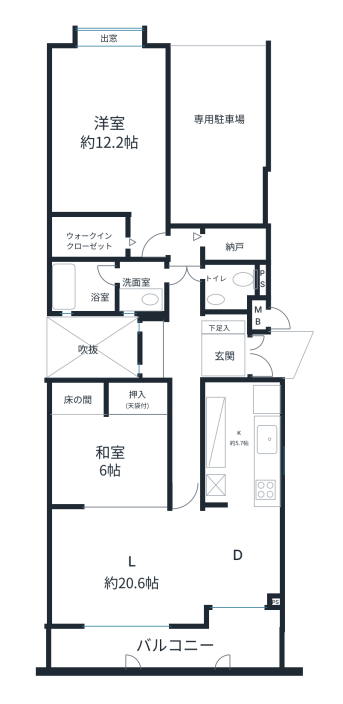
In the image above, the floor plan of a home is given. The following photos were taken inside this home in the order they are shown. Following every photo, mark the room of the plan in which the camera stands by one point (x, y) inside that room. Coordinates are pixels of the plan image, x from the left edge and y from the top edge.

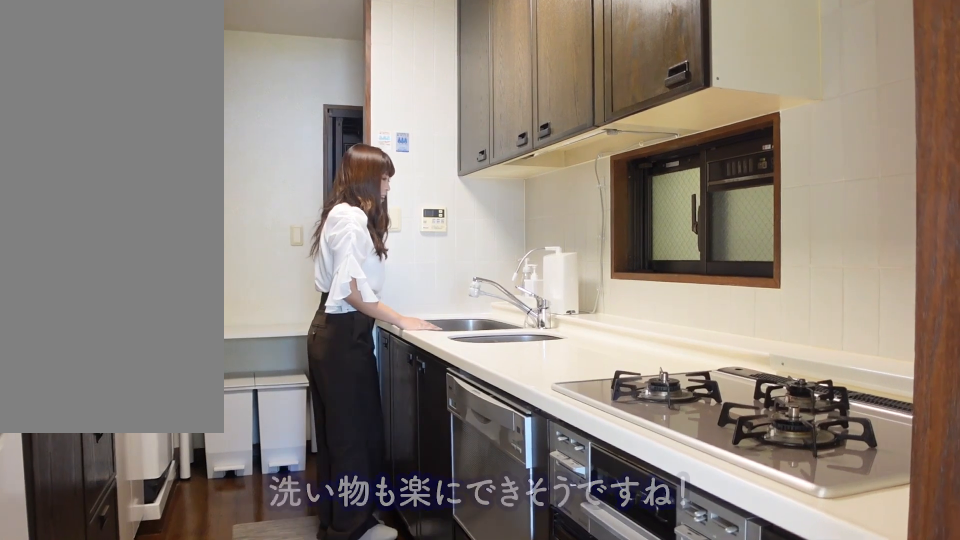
(238, 441)
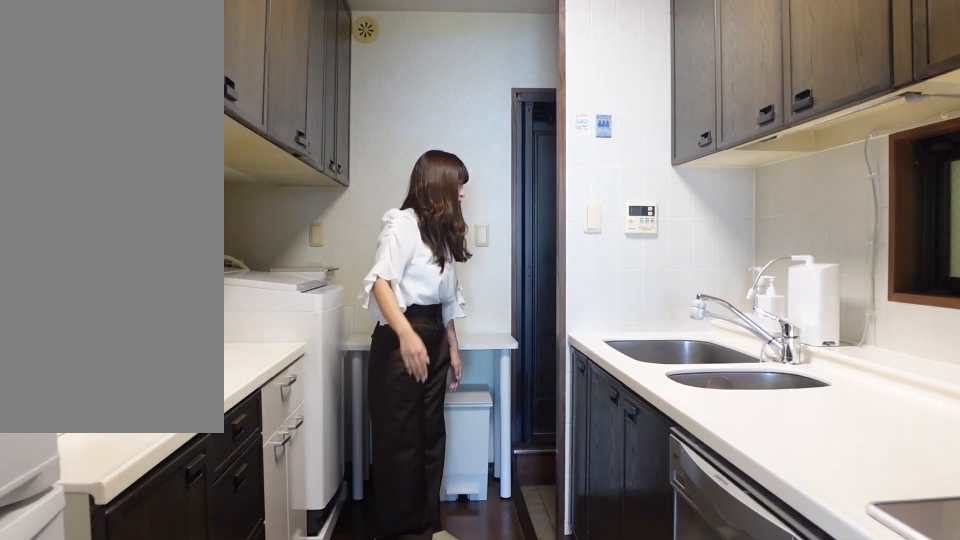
(238, 441)
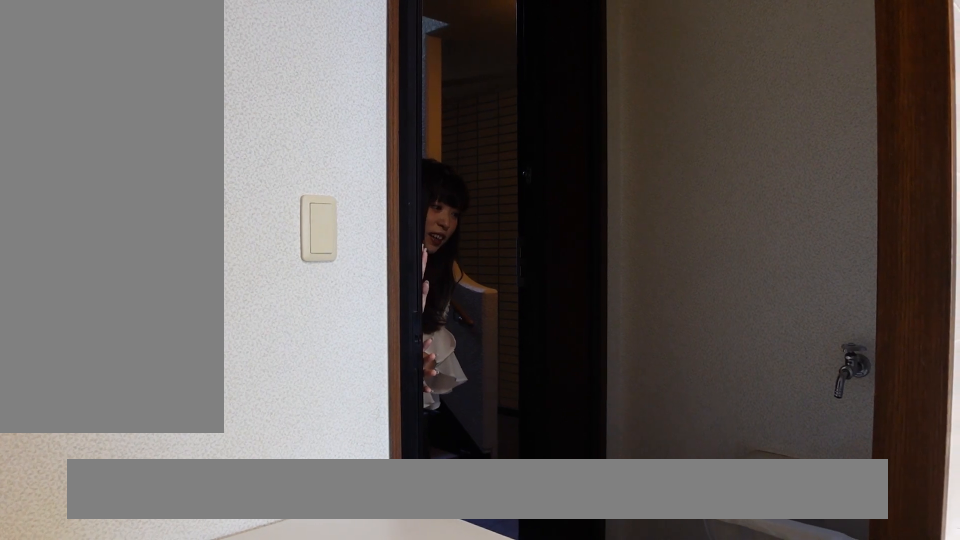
(267, 397)
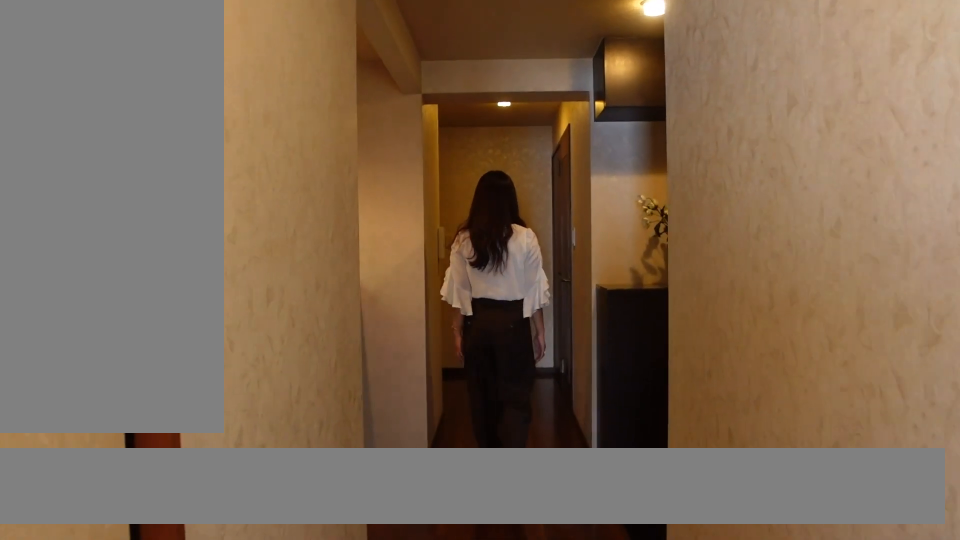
(182, 350)
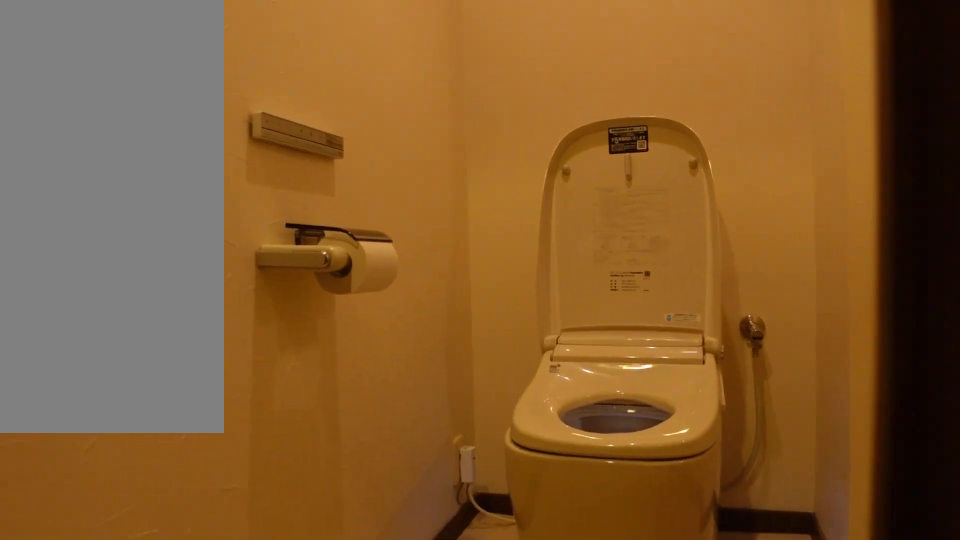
(227, 286)
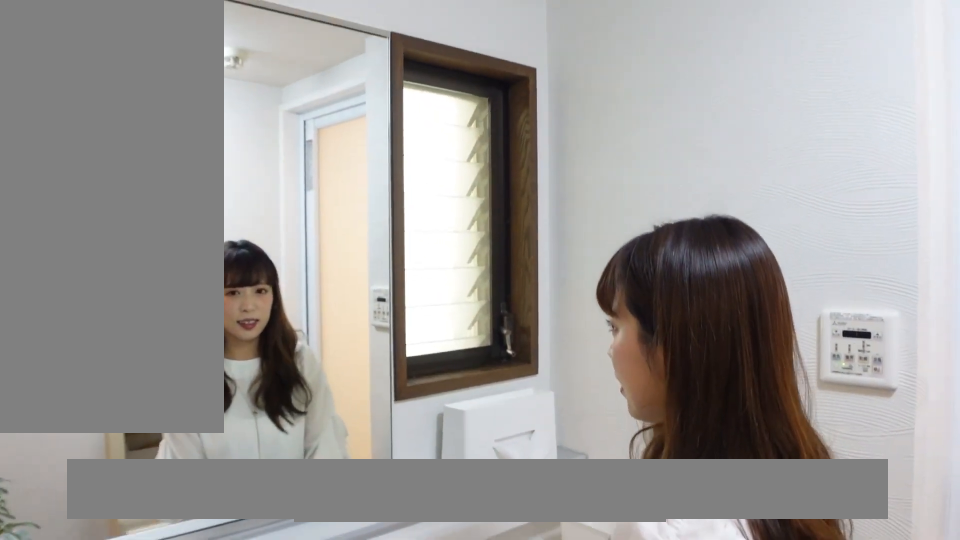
(141, 286)
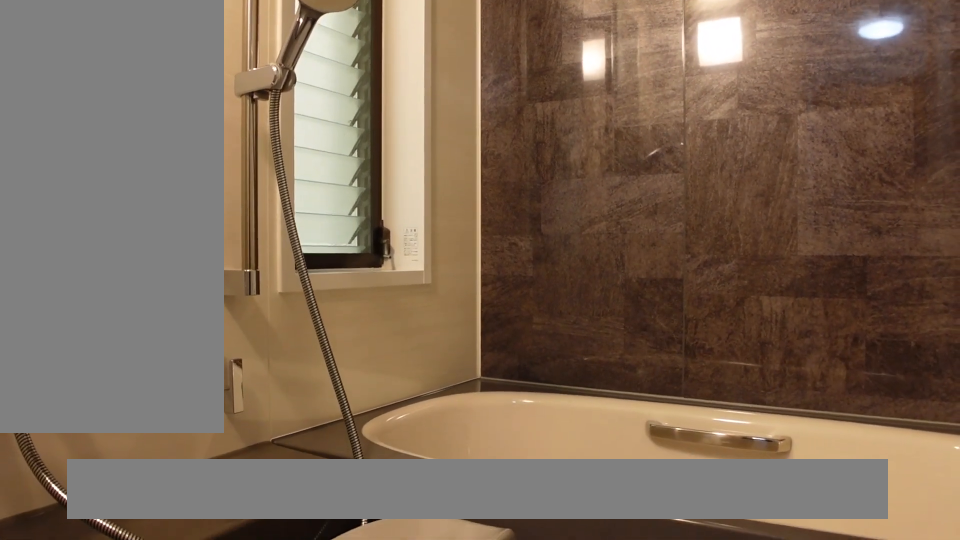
(81, 285)
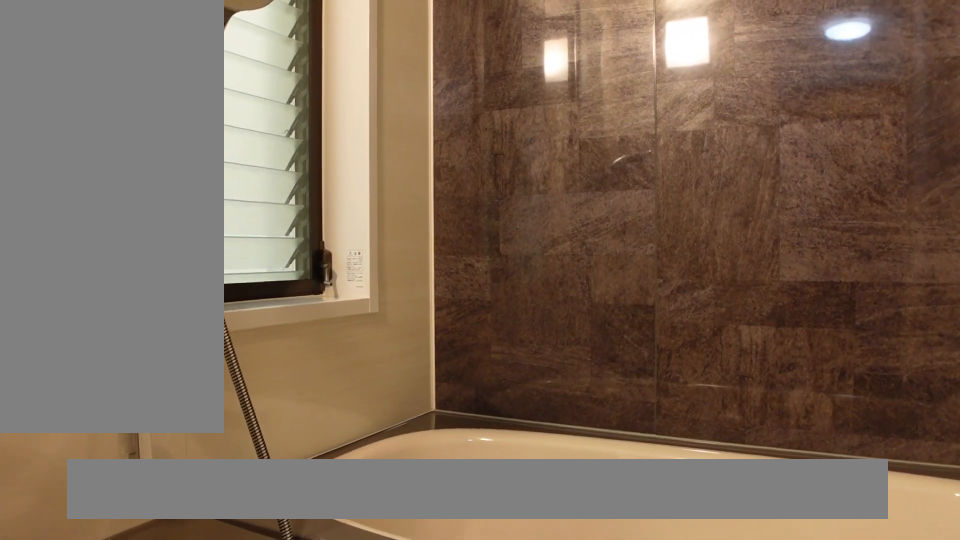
(81, 285)
